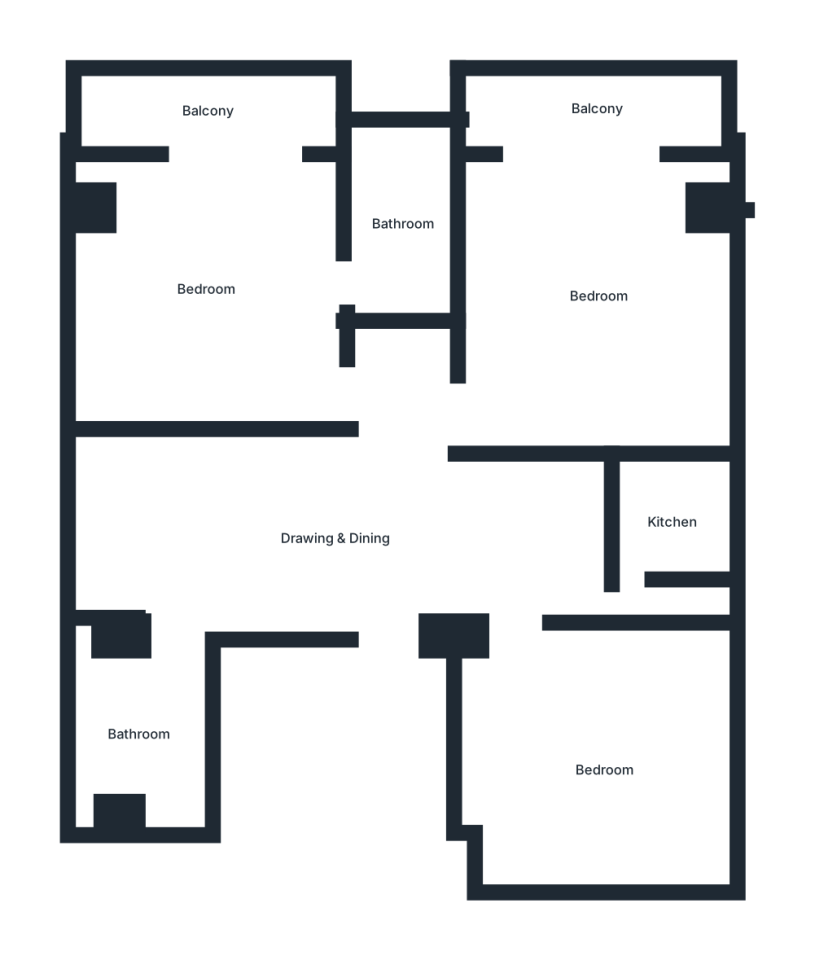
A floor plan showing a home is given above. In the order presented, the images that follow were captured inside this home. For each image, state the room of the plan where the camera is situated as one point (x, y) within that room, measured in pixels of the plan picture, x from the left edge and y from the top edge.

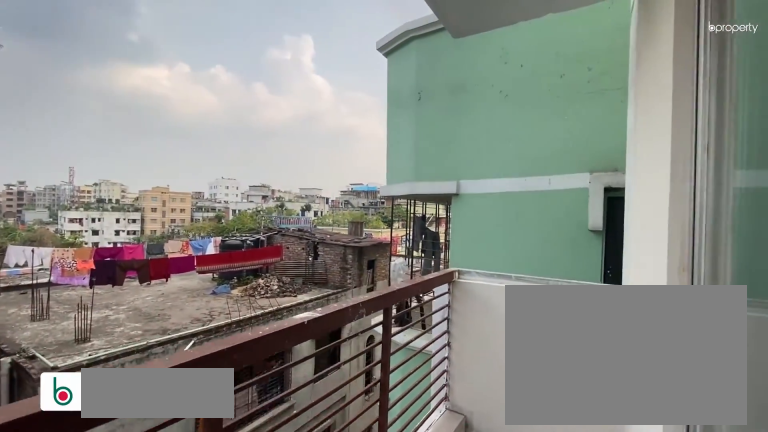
(597, 109)
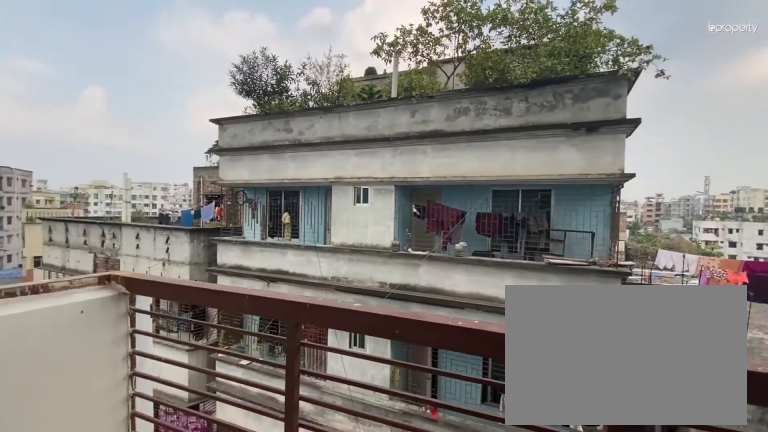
(597, 109)
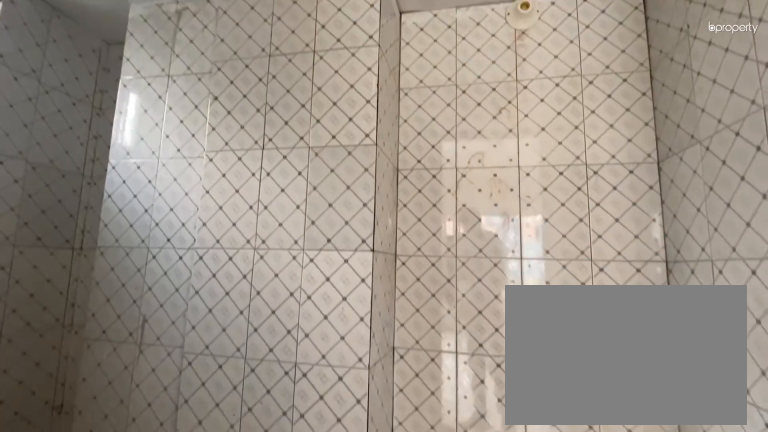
(407, 223)
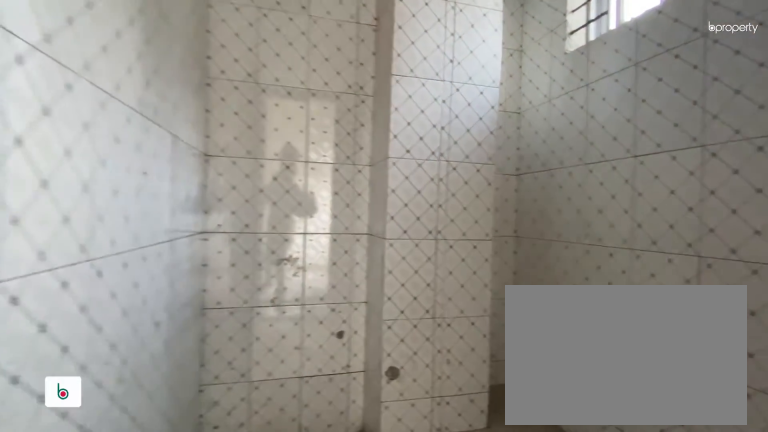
(142, 734)
